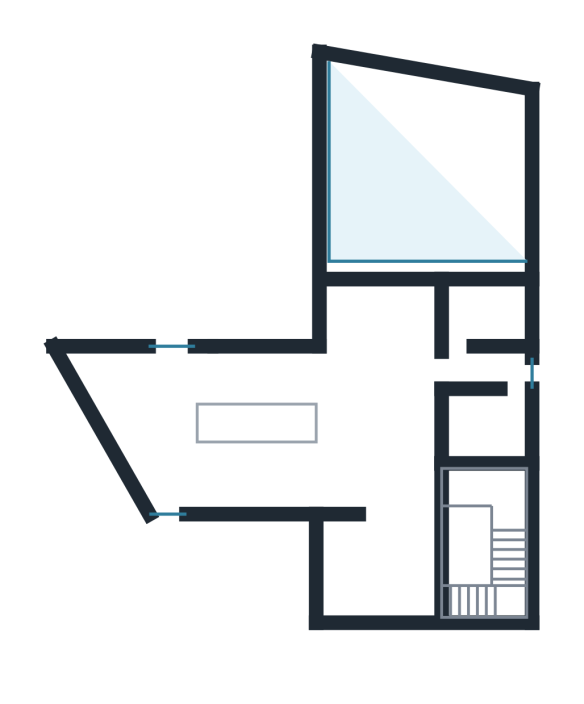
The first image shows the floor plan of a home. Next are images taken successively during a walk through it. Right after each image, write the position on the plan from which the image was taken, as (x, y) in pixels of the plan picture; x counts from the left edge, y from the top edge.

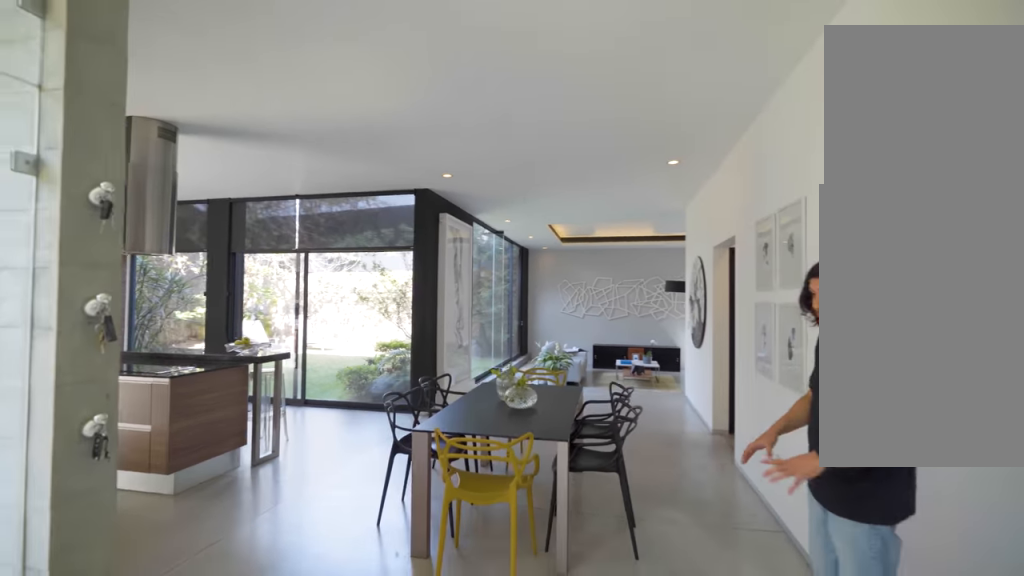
(403, 481)
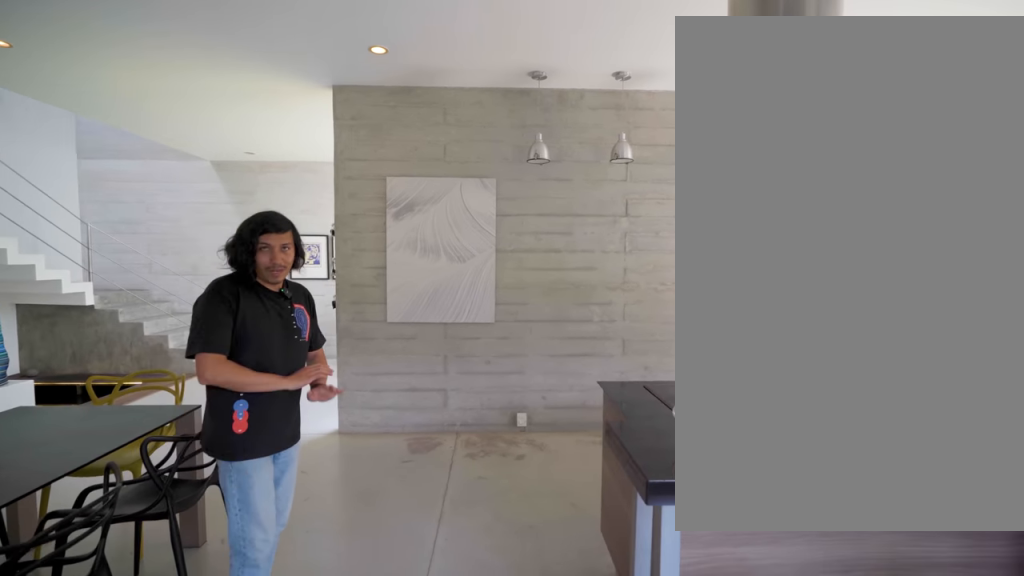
(322, 372)
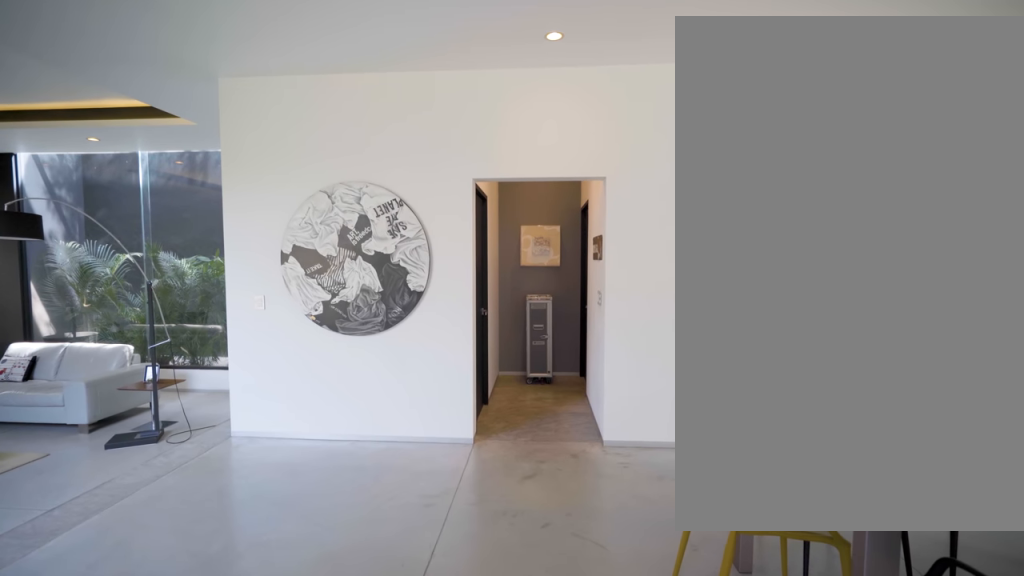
(319, 382)
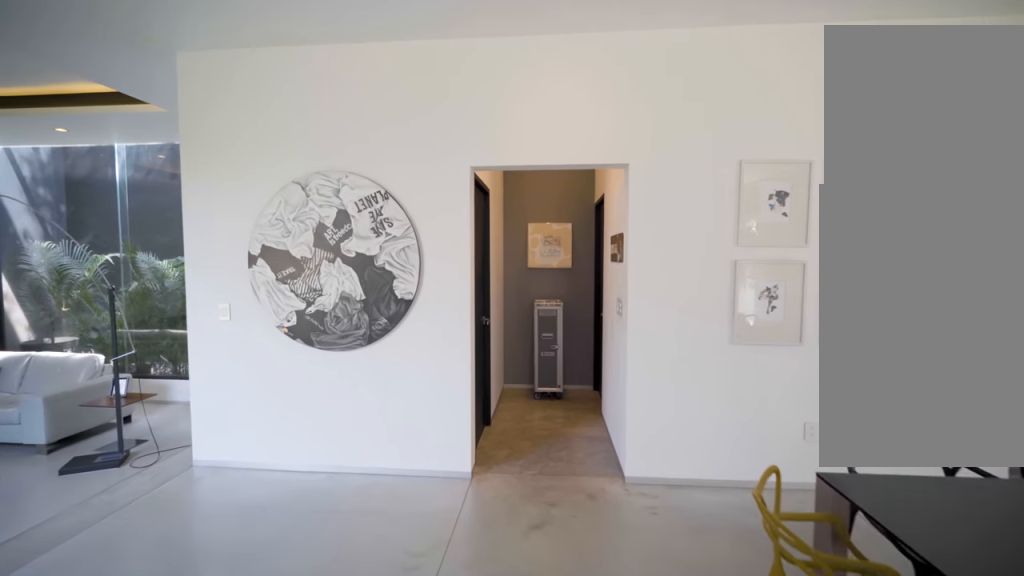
(319, 382)
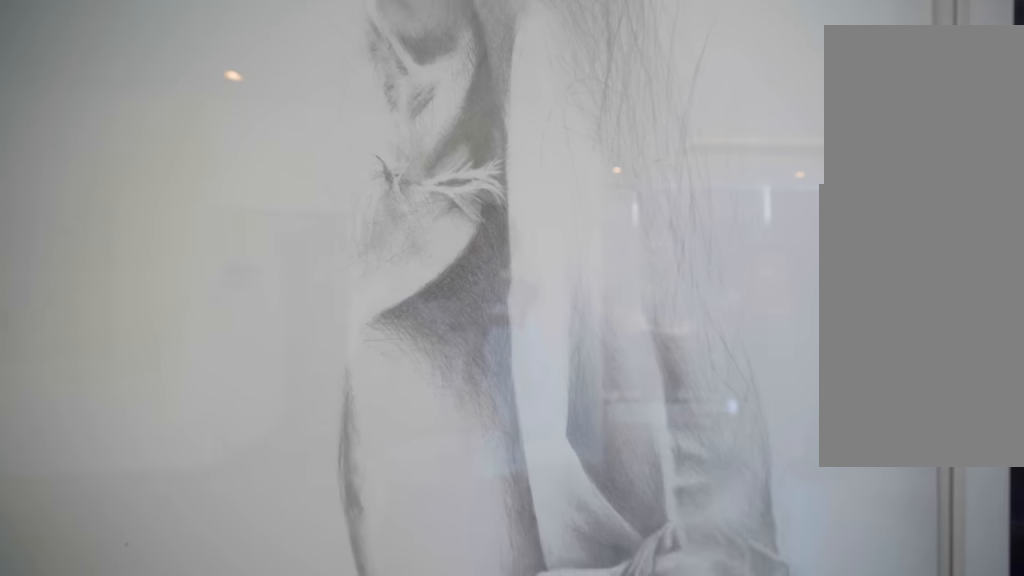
(371, 326)
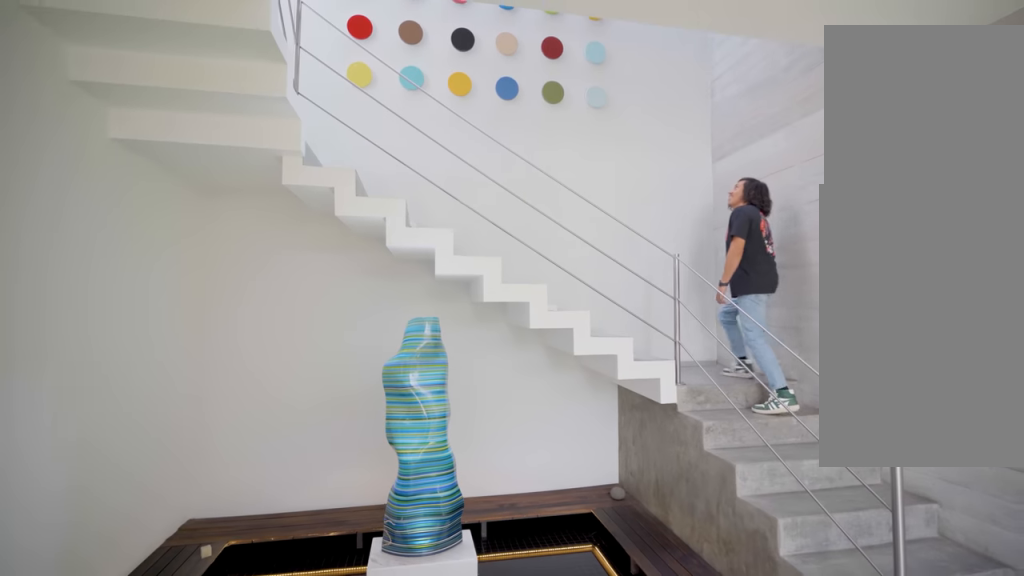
(413, 532)
